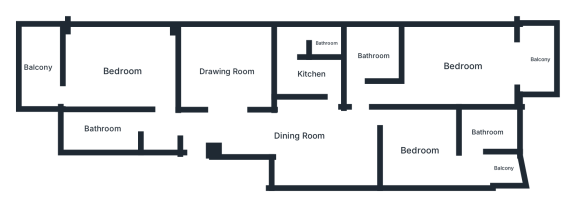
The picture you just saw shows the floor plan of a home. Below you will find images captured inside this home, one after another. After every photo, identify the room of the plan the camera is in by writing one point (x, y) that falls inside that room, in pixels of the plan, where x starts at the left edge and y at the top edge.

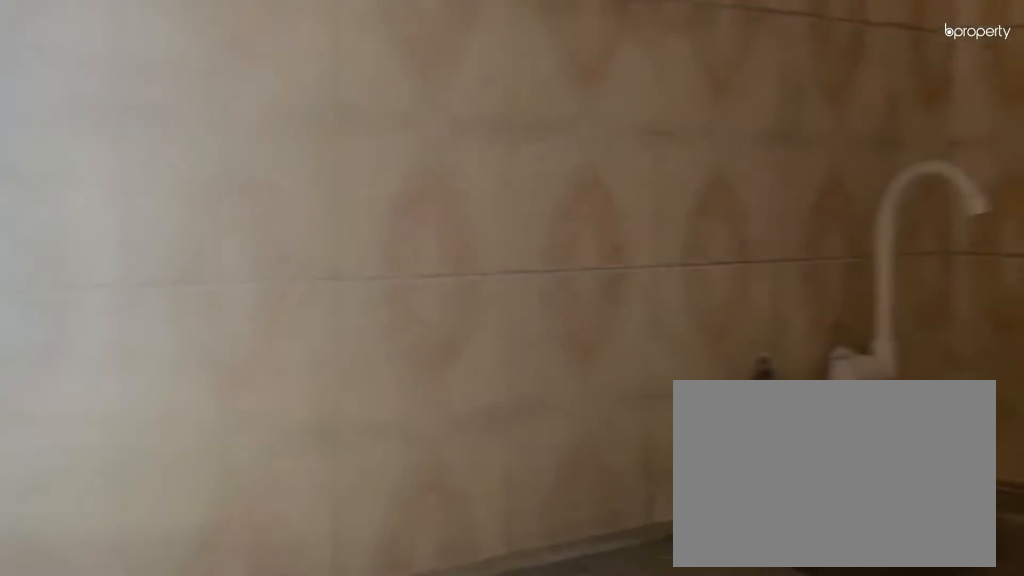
(311, 73)
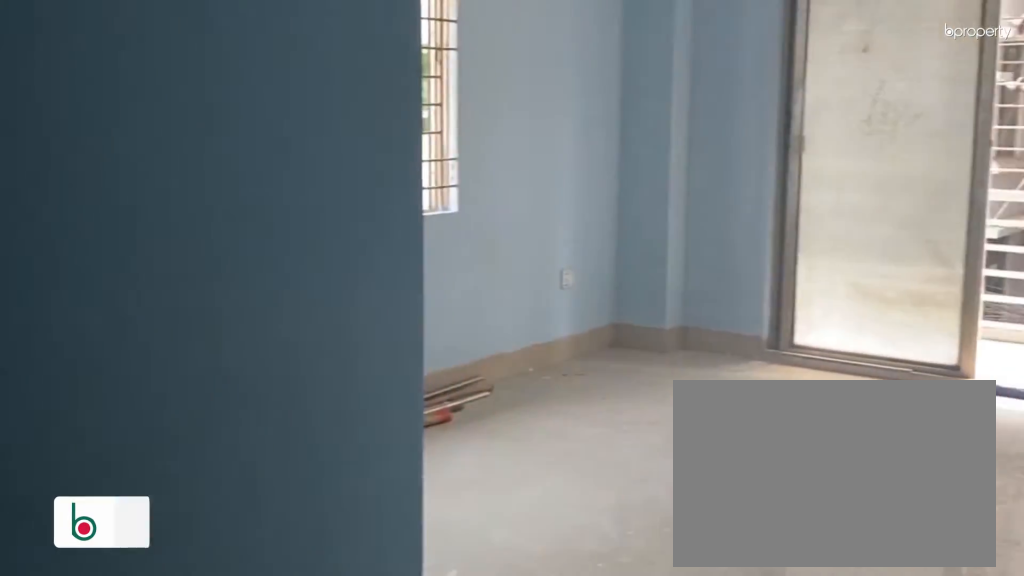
(461, 65)
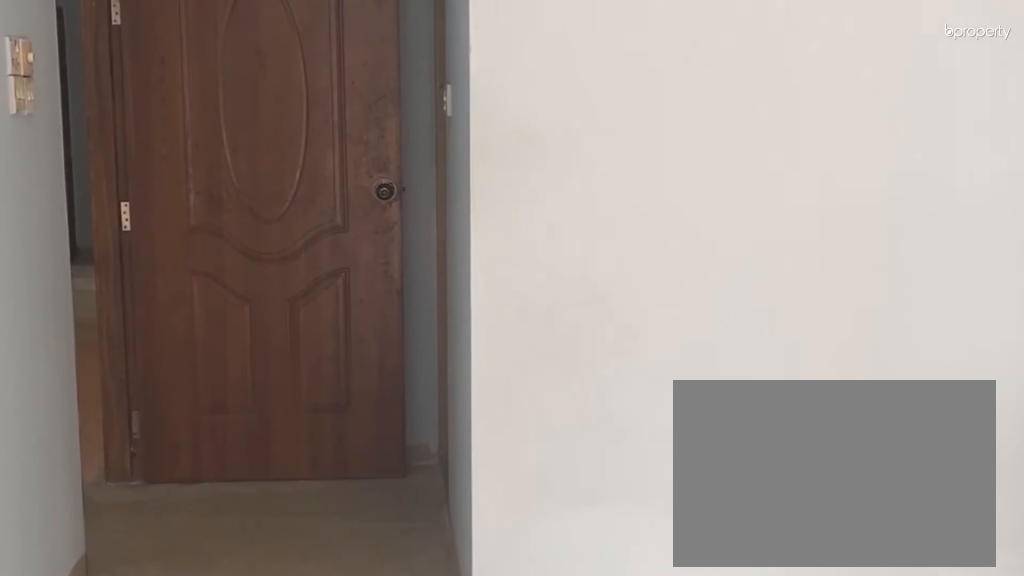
(461, 65)
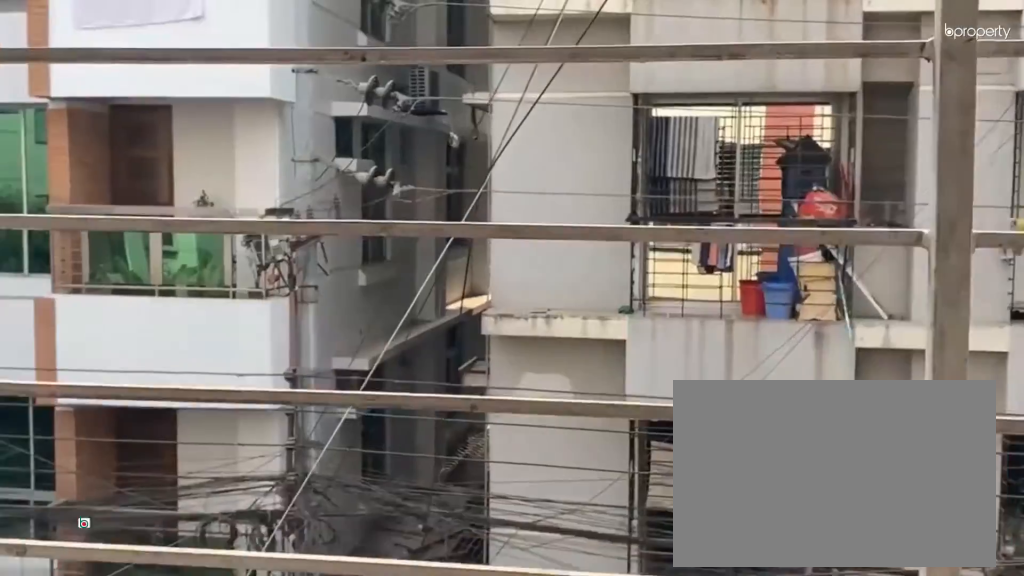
(539, 58)
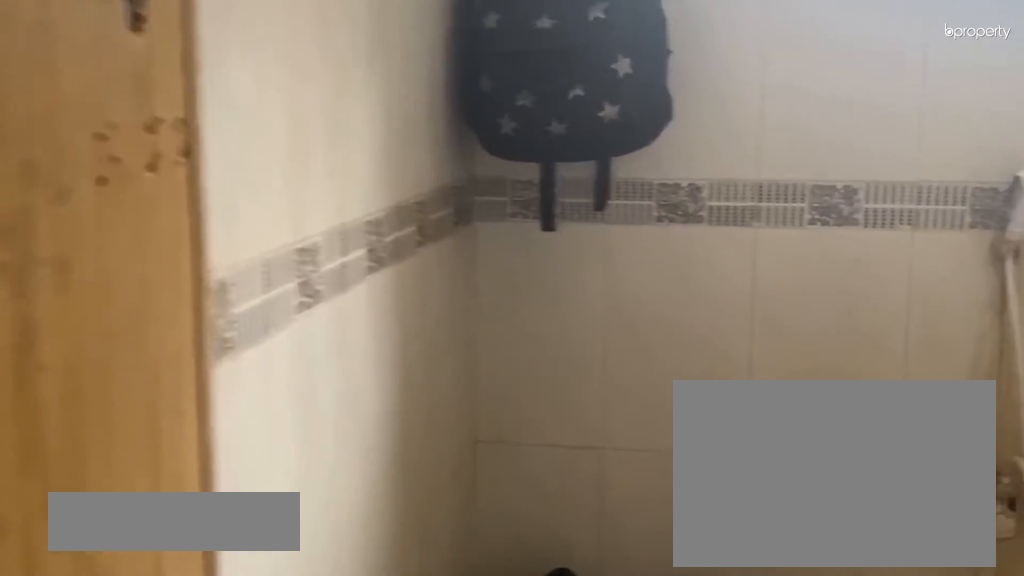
(374, 55)
